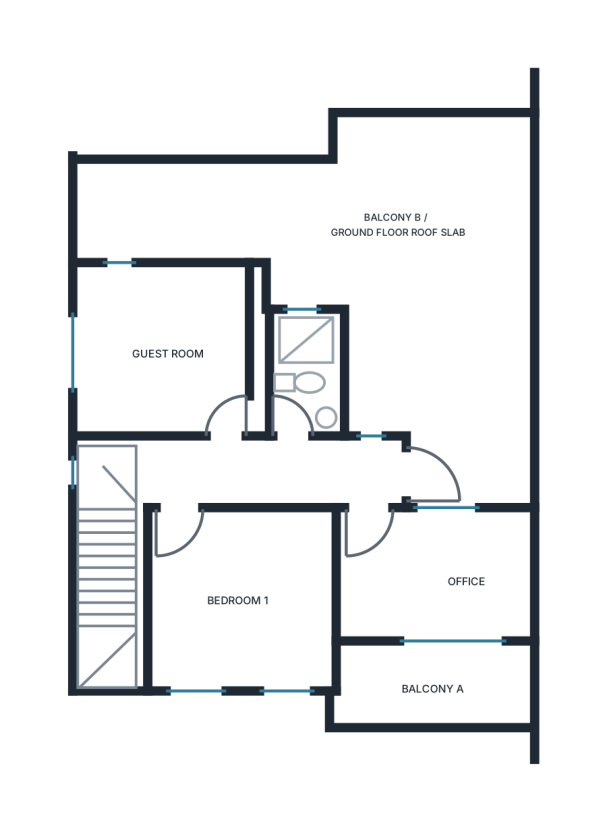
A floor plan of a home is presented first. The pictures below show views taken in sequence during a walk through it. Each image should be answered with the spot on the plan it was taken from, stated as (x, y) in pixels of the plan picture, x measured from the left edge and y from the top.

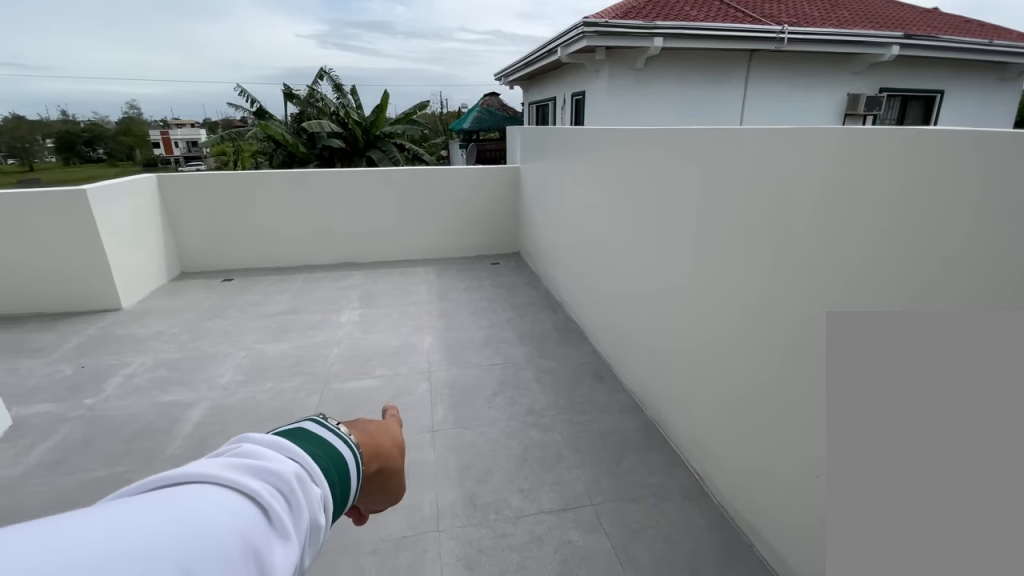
(485, 424)
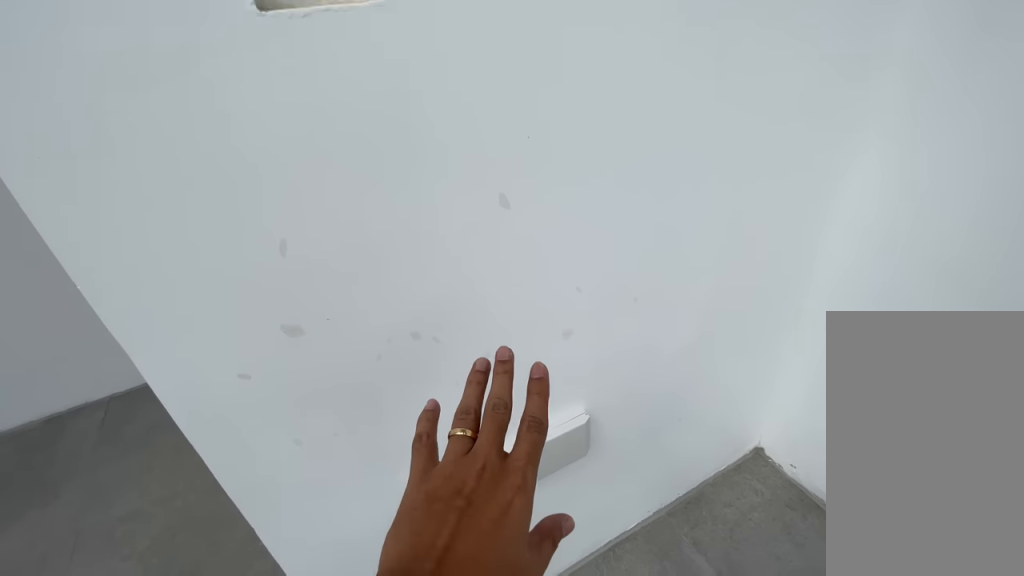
(403, 397)
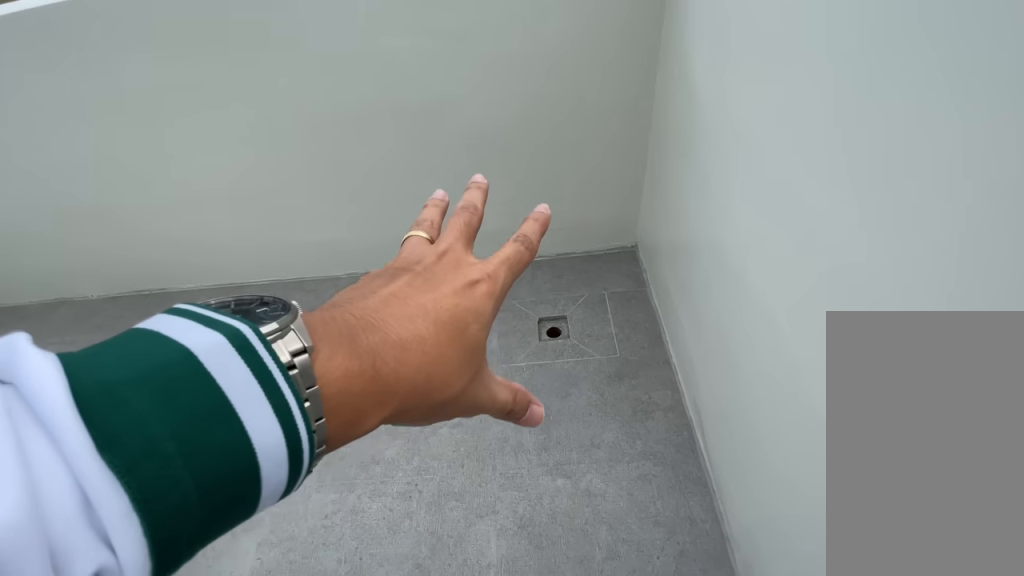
(428, 262)
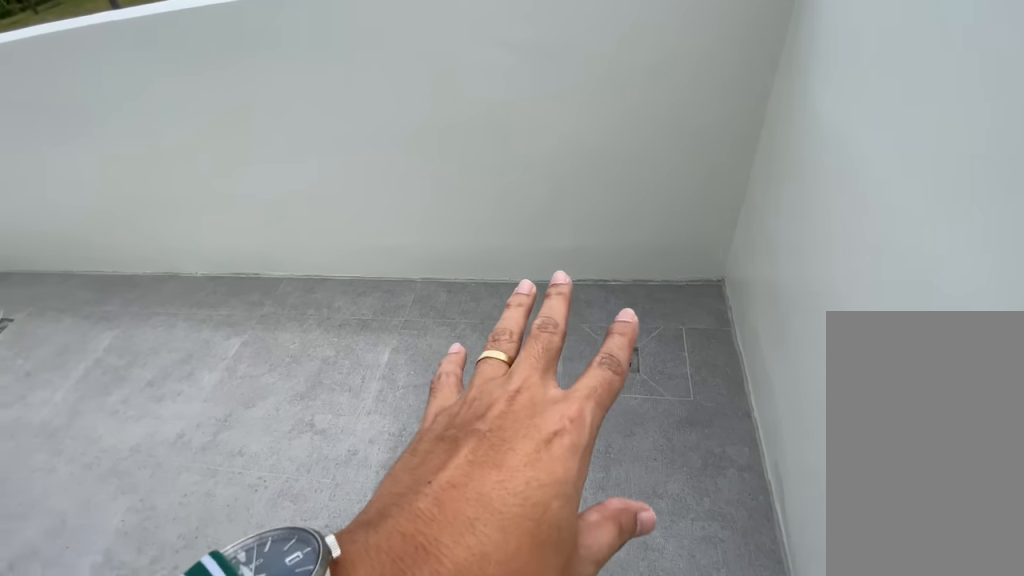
(428, 262)
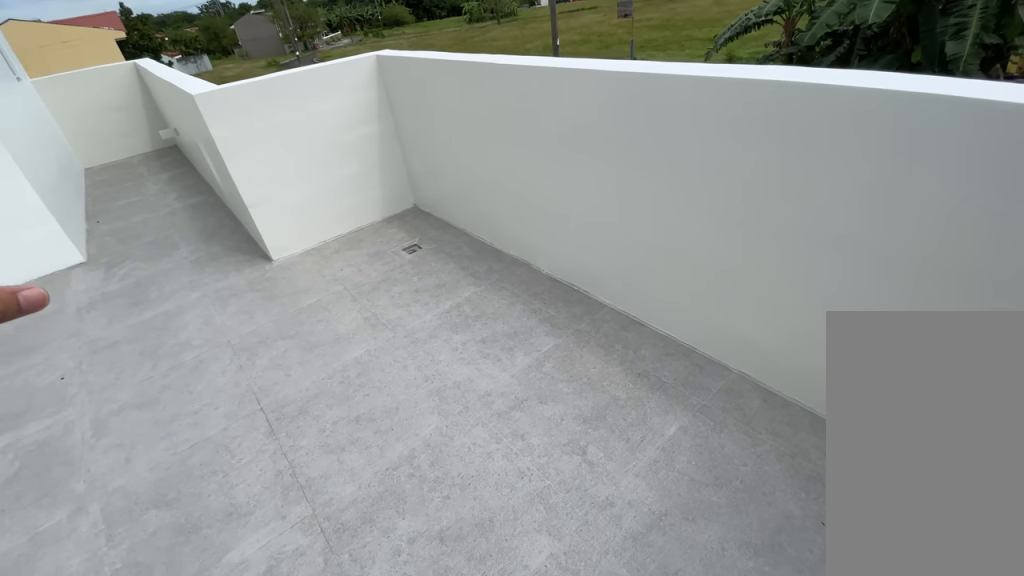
(429, 263)
